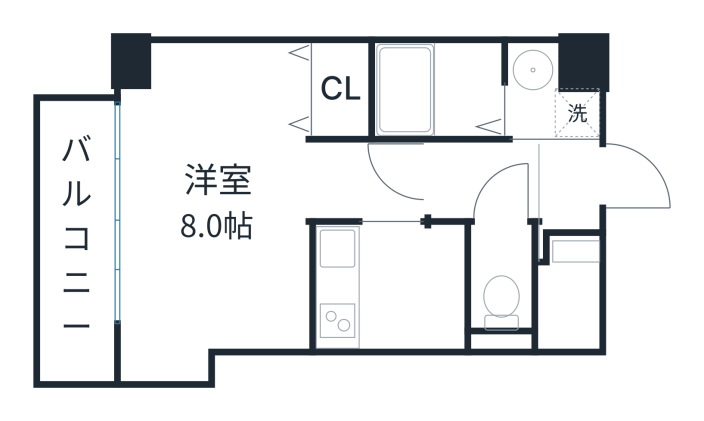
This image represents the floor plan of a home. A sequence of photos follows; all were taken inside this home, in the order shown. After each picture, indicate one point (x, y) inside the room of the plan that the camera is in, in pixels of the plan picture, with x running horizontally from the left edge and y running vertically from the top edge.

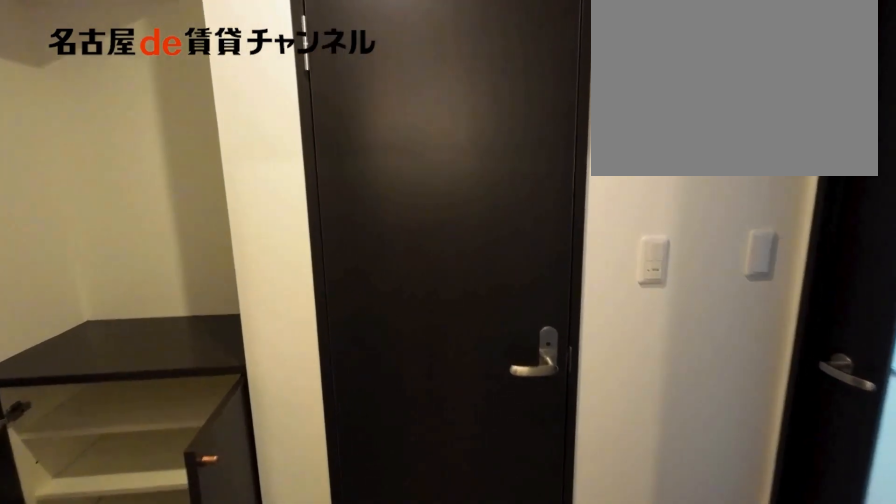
(484, 181)
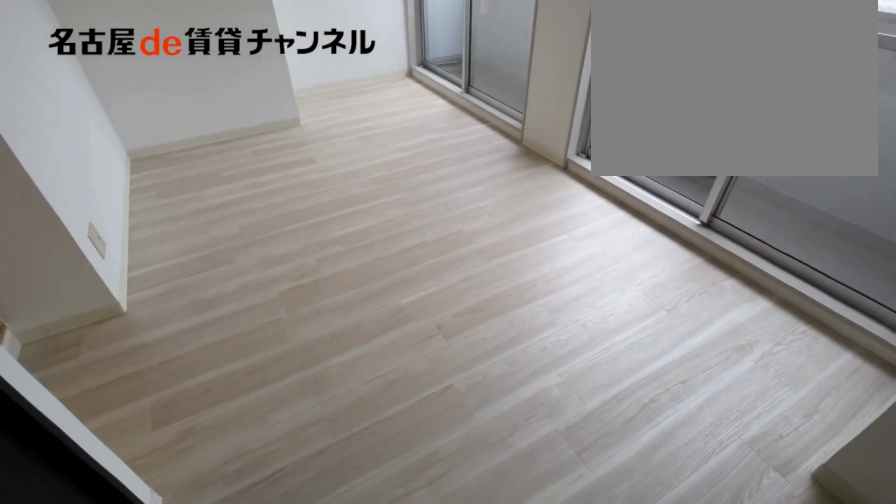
(233, 203)
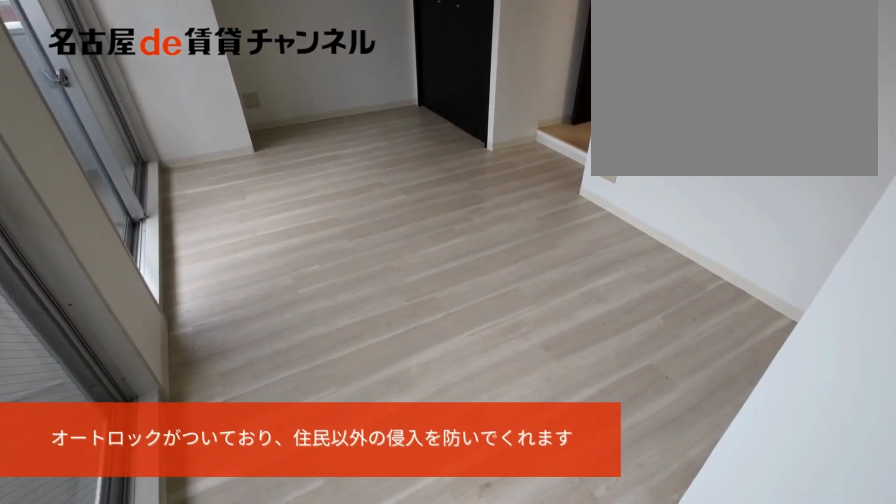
(233, 203)
